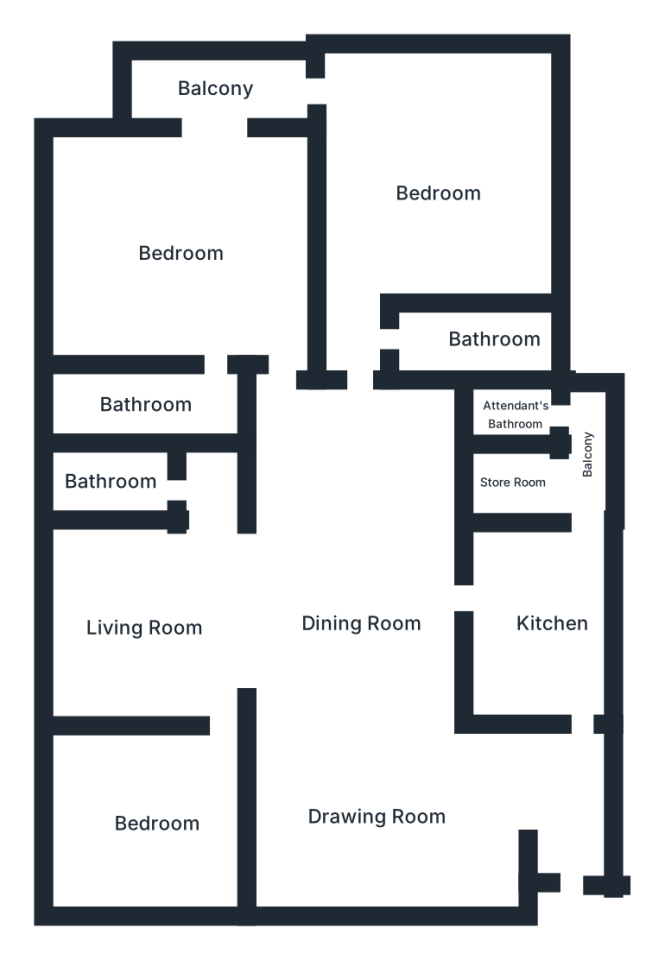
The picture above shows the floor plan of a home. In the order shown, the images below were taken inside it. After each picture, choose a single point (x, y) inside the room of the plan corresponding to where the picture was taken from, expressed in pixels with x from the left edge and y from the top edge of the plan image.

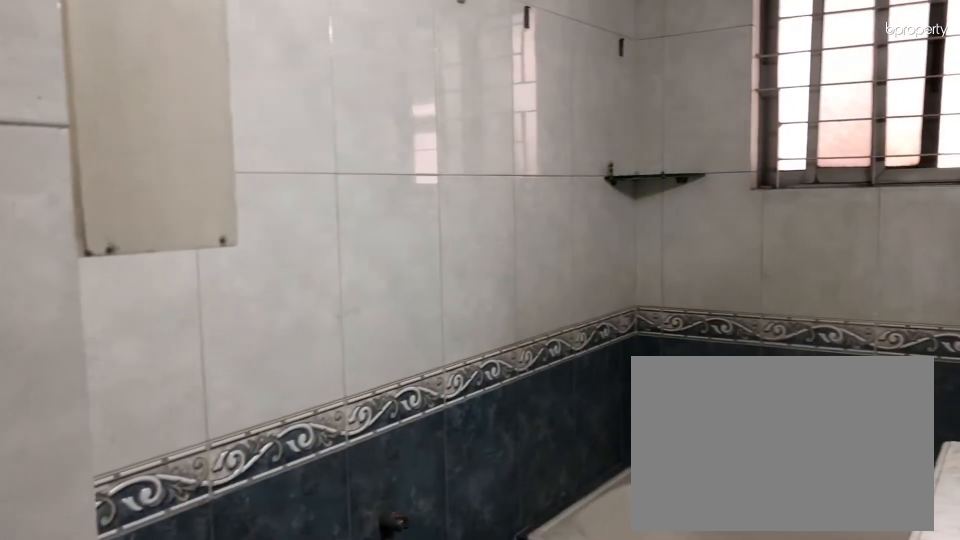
(145, 400)
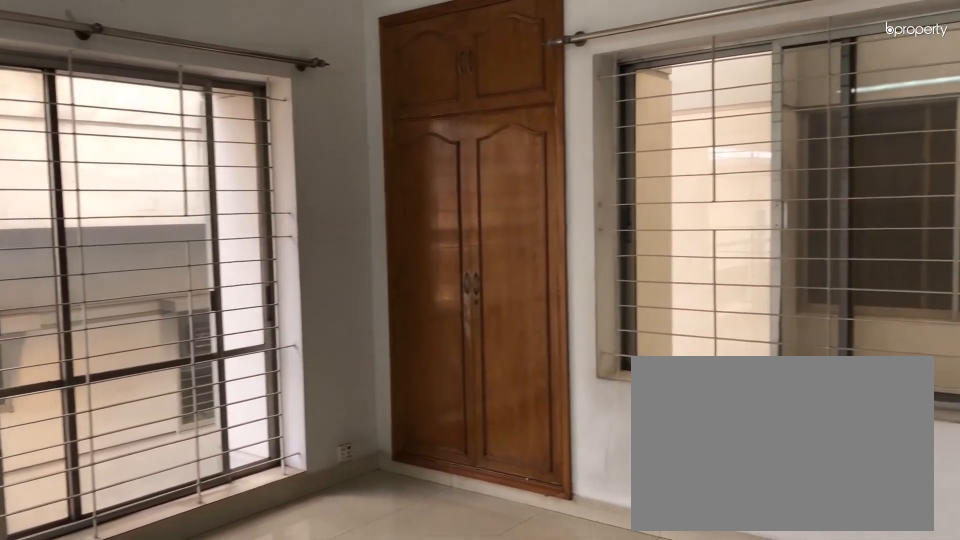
(453, 188)
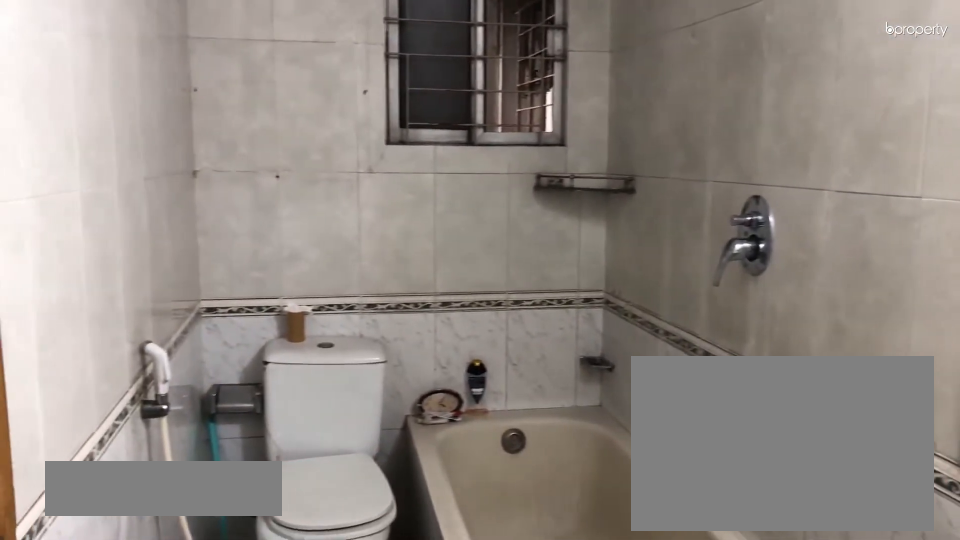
(469, 326)
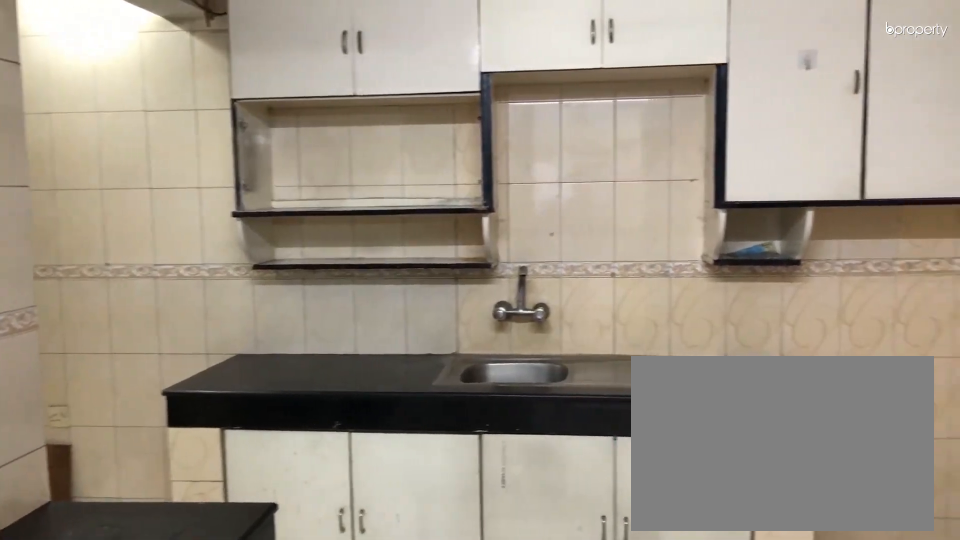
(552, 619)
